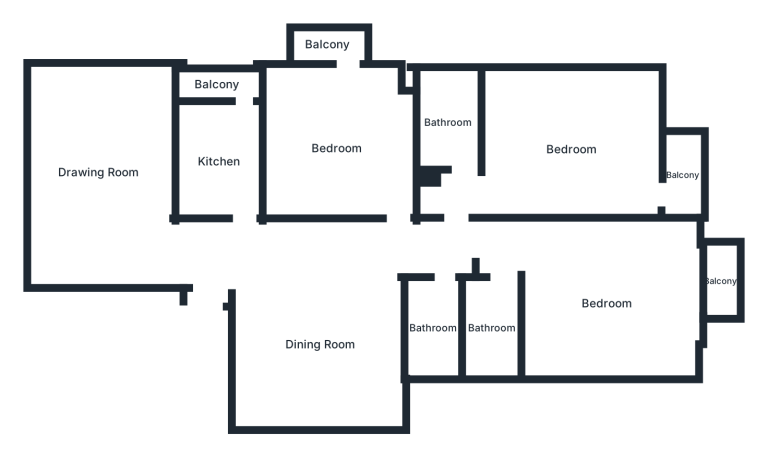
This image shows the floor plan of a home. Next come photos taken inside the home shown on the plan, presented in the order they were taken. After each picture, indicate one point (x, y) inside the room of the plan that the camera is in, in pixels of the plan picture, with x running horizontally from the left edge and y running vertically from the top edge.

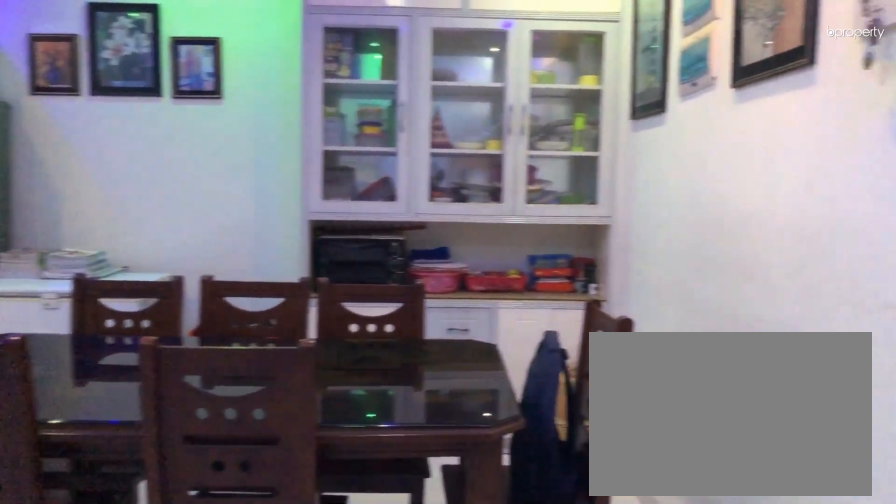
(319, 345)
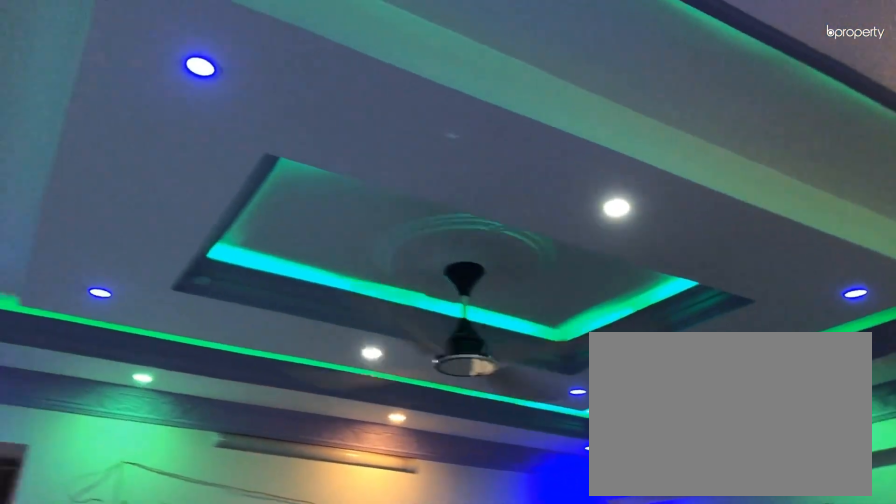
(319, 346)
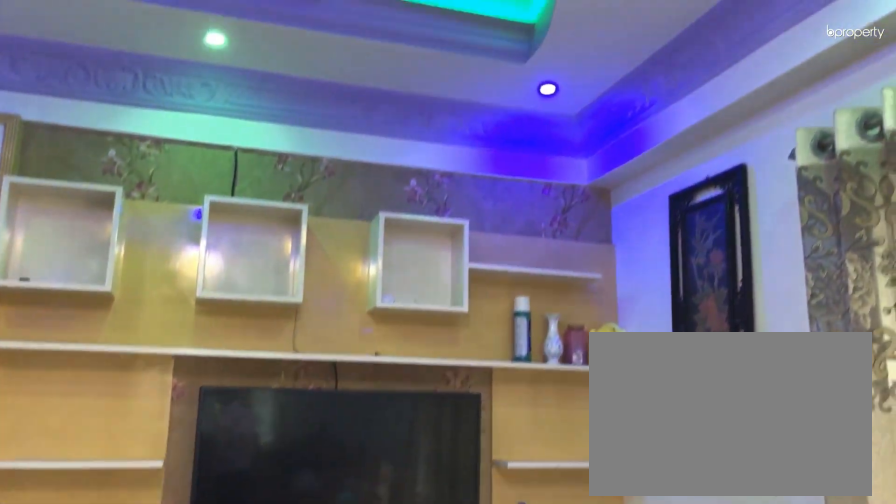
(96, 173)
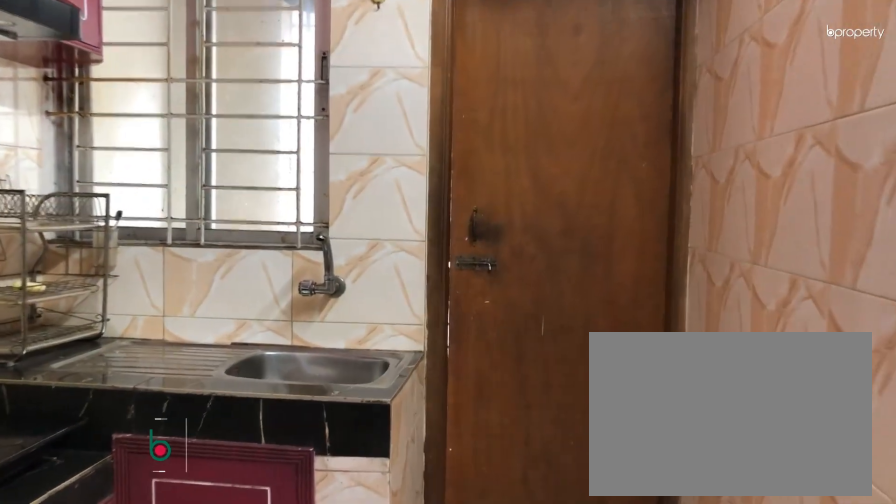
(220, 161)
